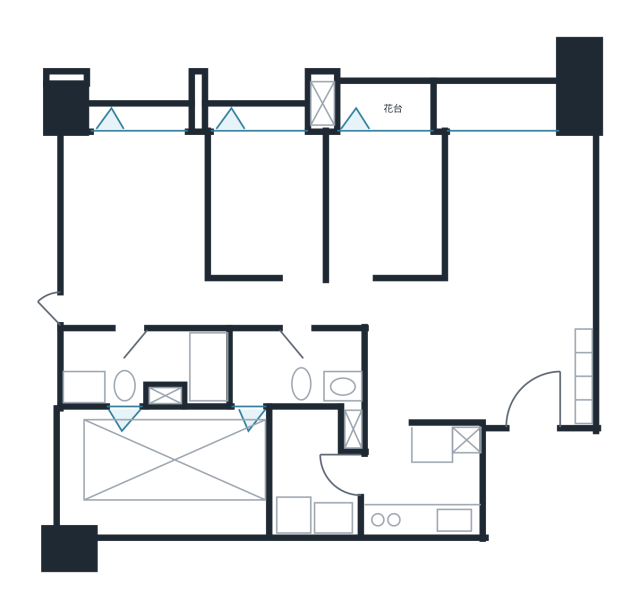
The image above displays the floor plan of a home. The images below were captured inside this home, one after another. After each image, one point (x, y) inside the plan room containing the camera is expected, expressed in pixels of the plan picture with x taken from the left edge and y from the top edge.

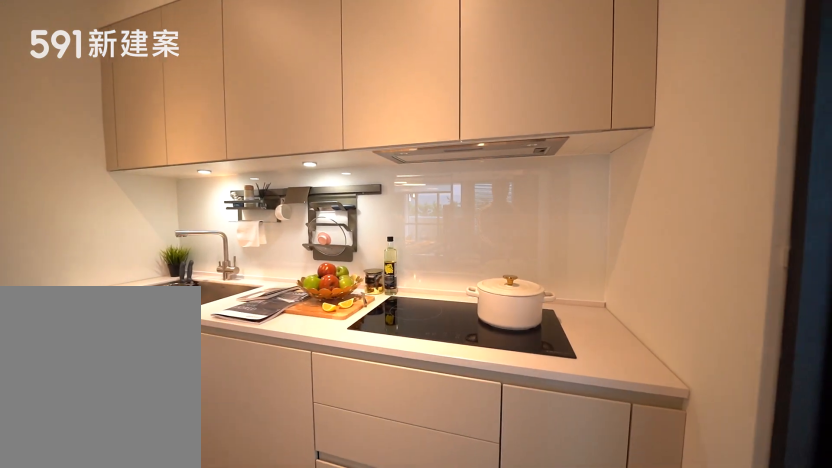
(426, 480)
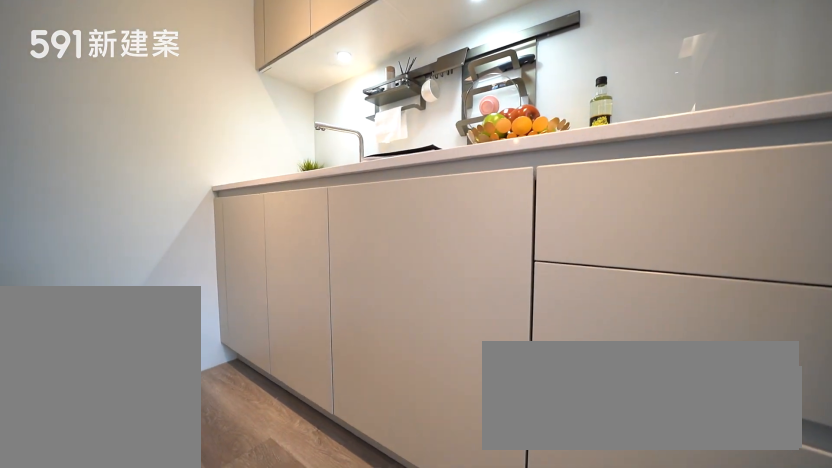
(426, 480)
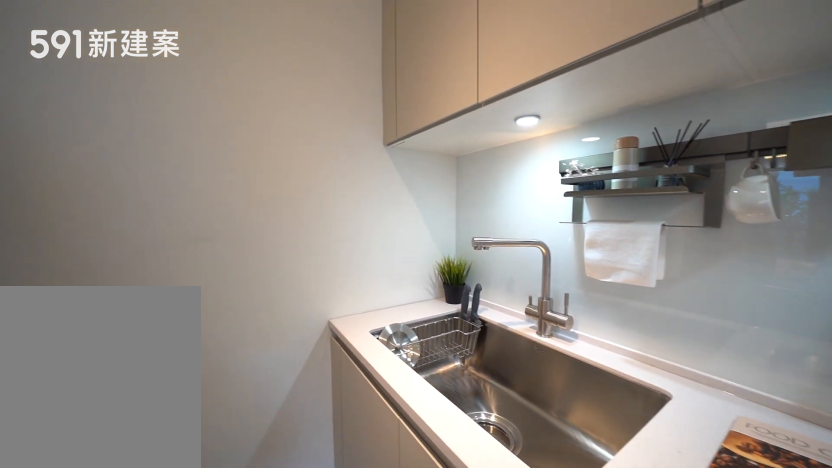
(426, 480)
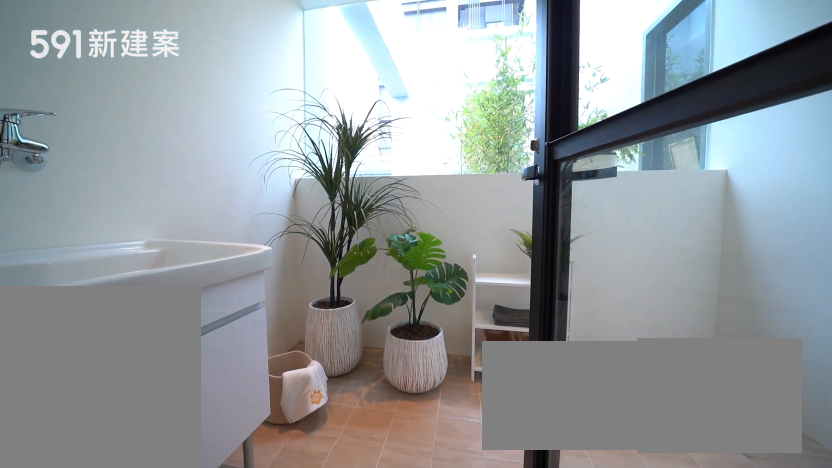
(318, 471)
